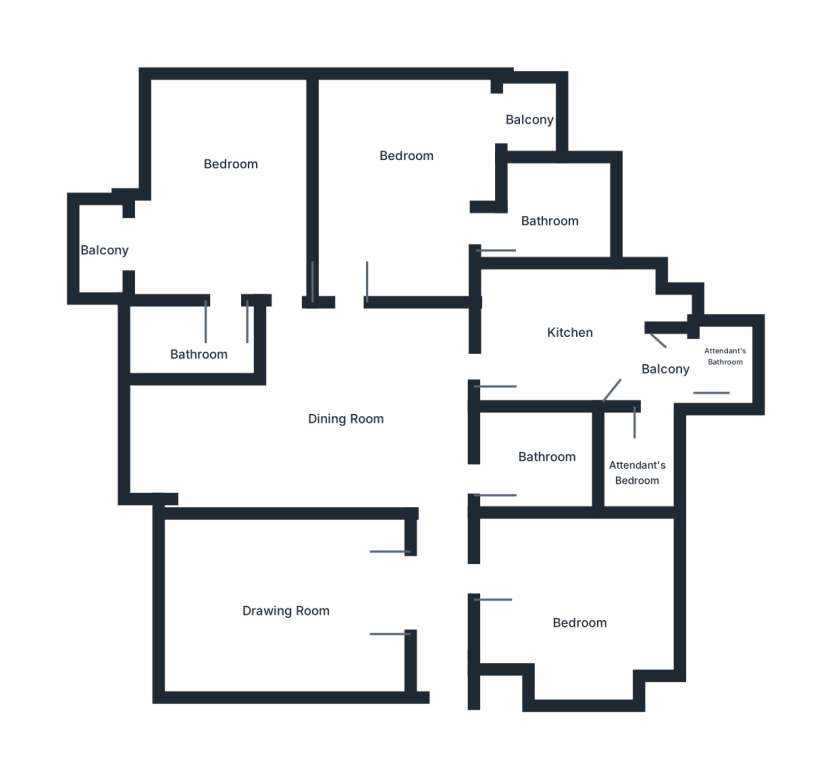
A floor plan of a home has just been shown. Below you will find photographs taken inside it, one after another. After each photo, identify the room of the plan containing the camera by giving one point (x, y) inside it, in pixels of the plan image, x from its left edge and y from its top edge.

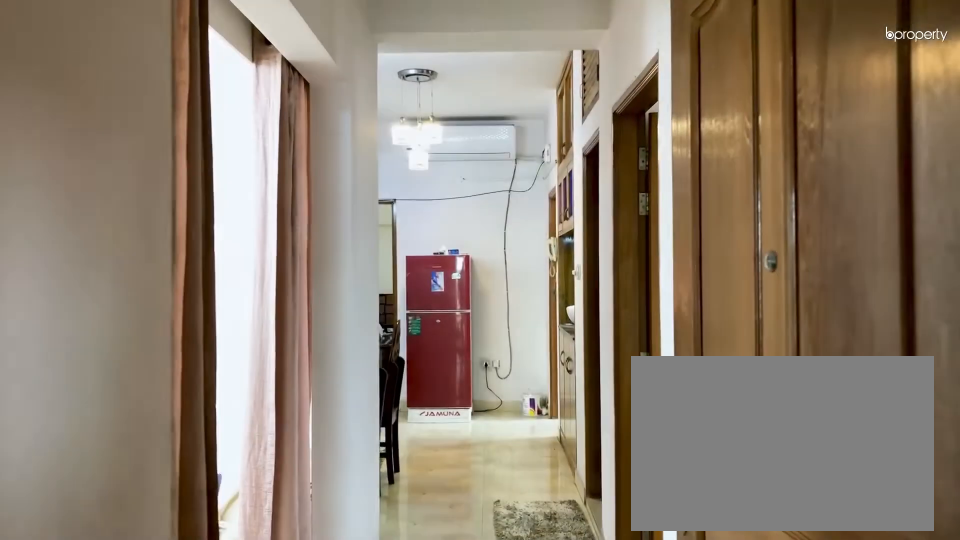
(448, 660)
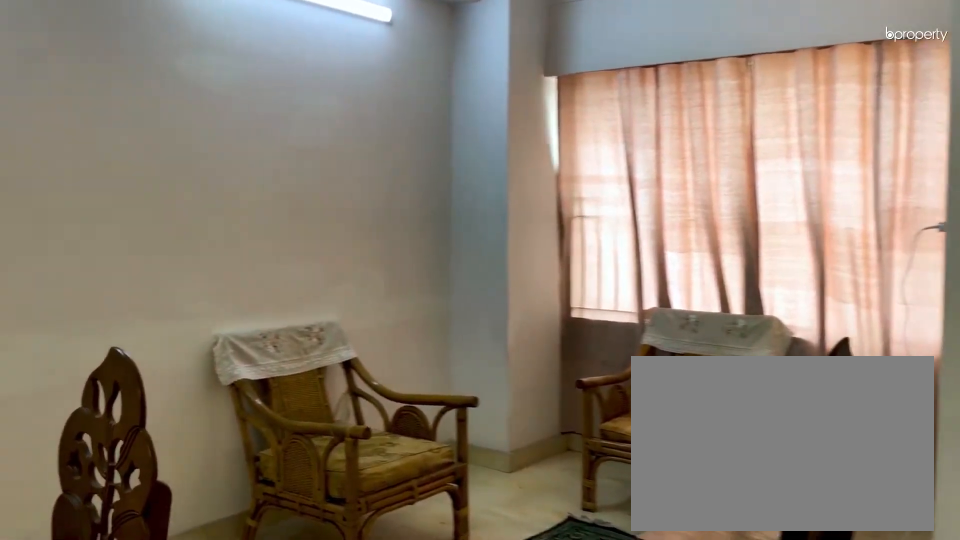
(343, 425)
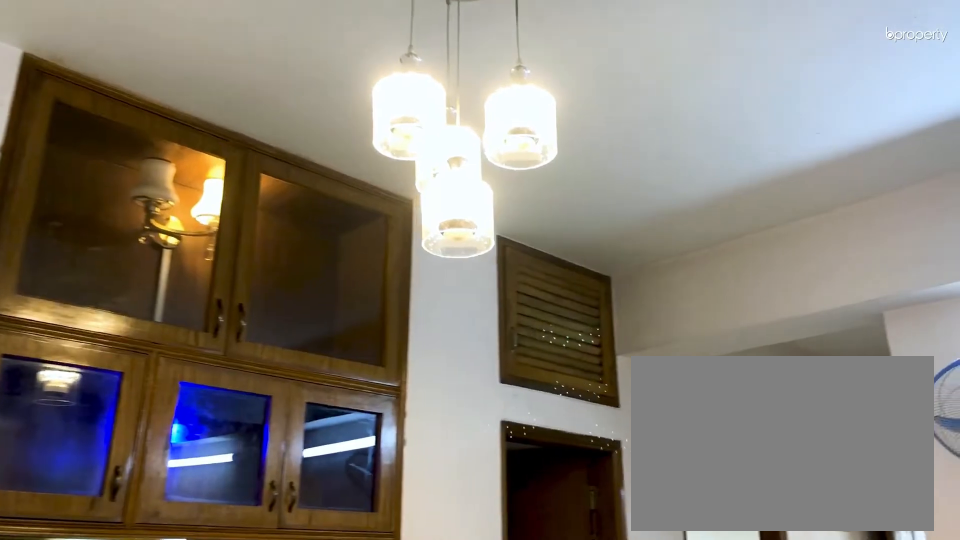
(343, 425)
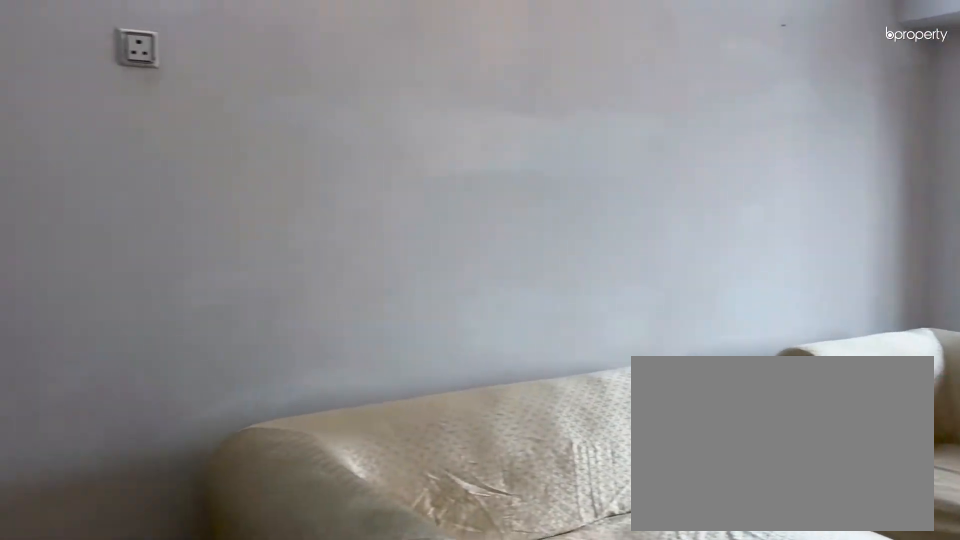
(275, 630)
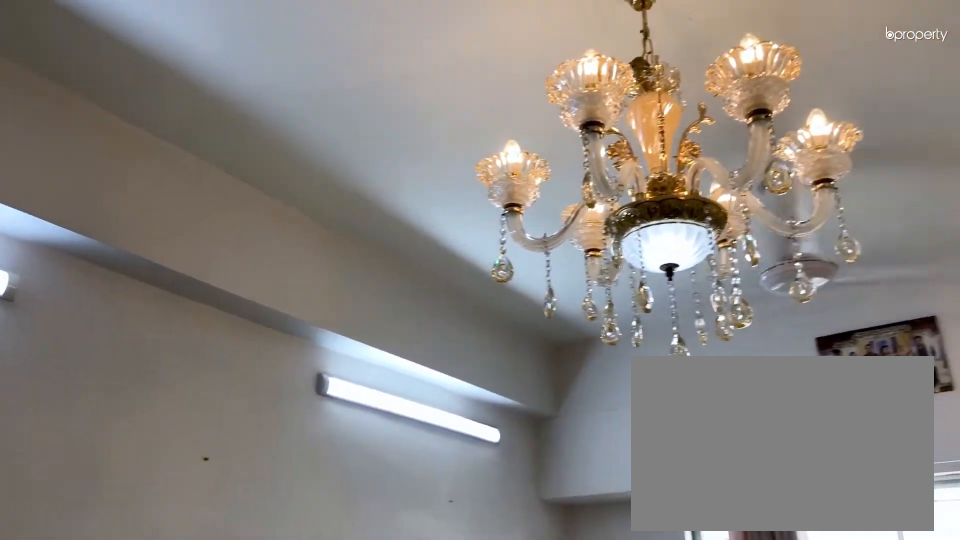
(275, 630)
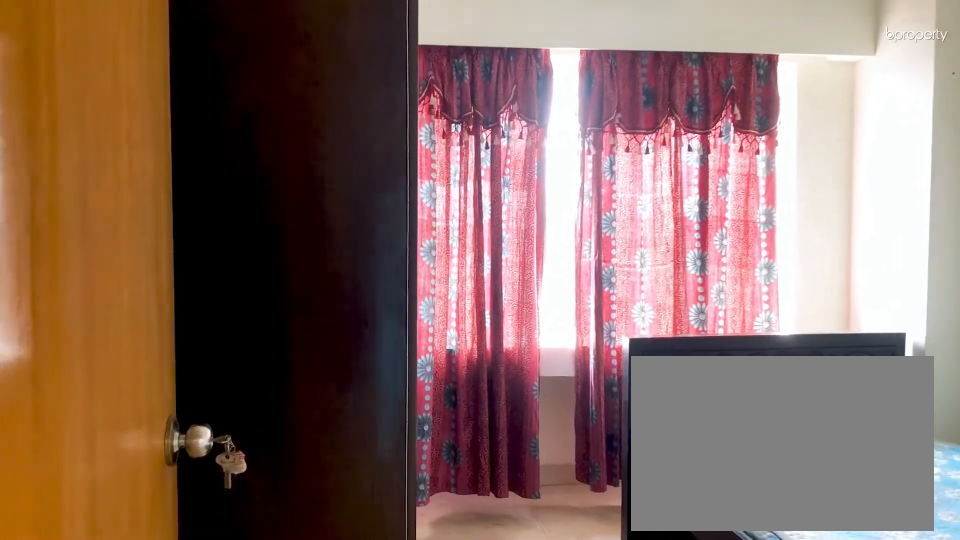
(516, 592)
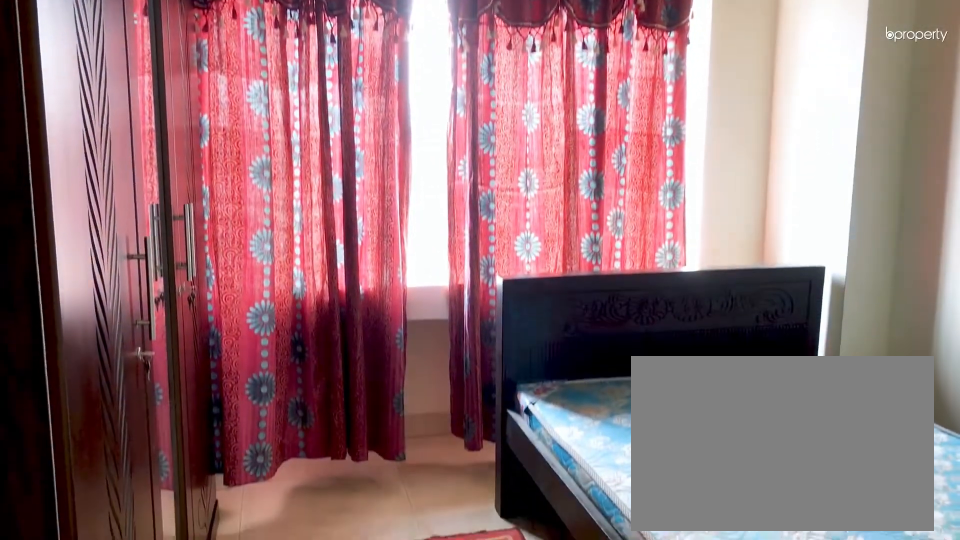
(597, 603)
